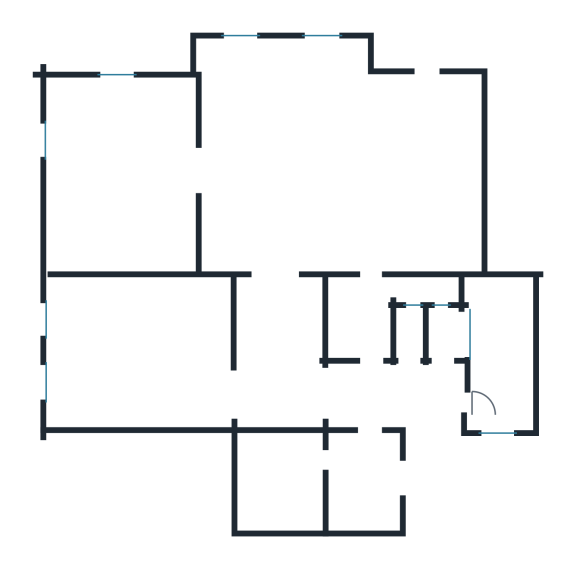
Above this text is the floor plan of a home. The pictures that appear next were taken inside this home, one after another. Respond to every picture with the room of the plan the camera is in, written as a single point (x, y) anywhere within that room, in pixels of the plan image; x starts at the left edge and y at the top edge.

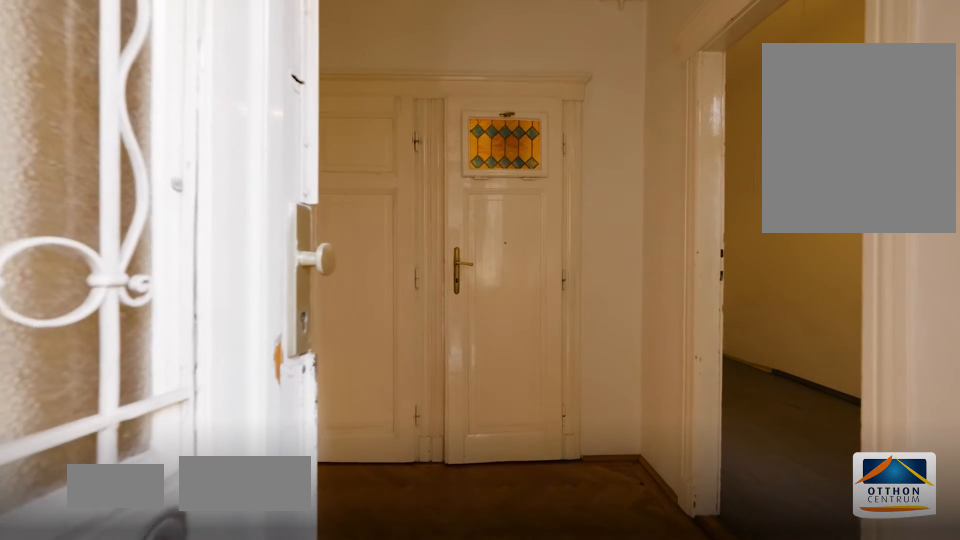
(362, 397)
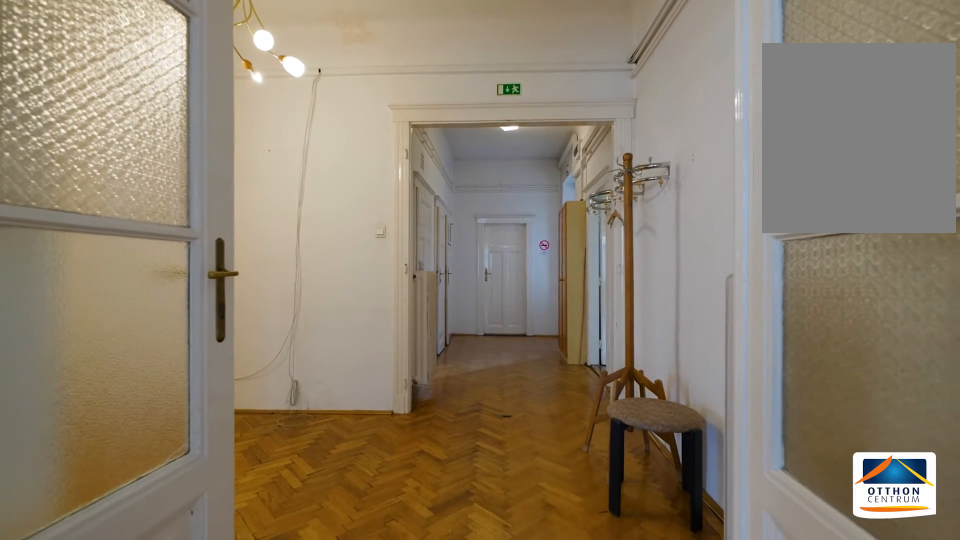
(362, 398)
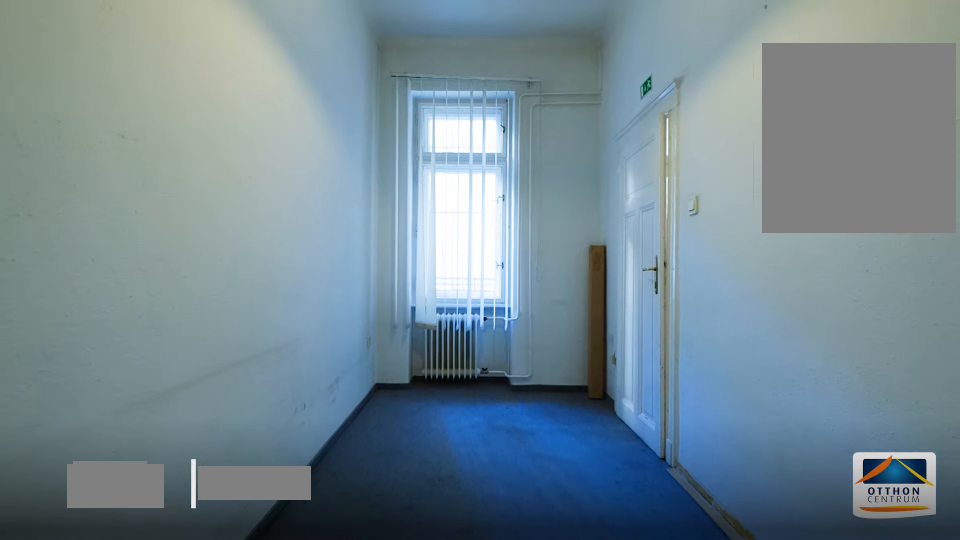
(496, 371)
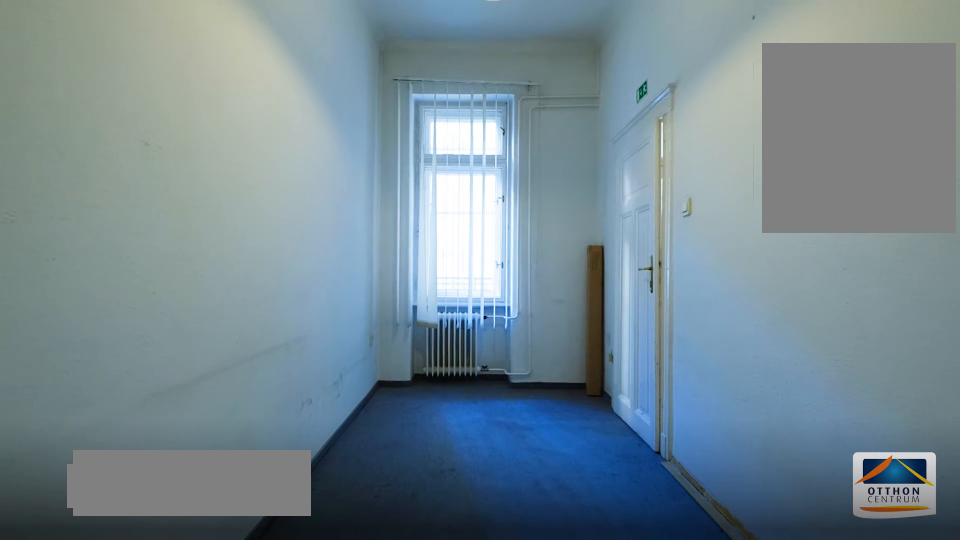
(496, 371)
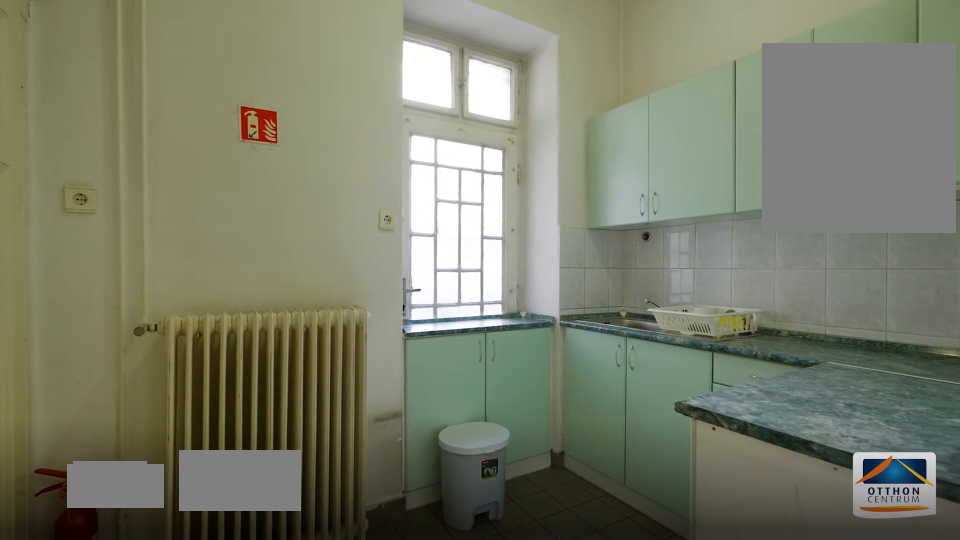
(363, 489)
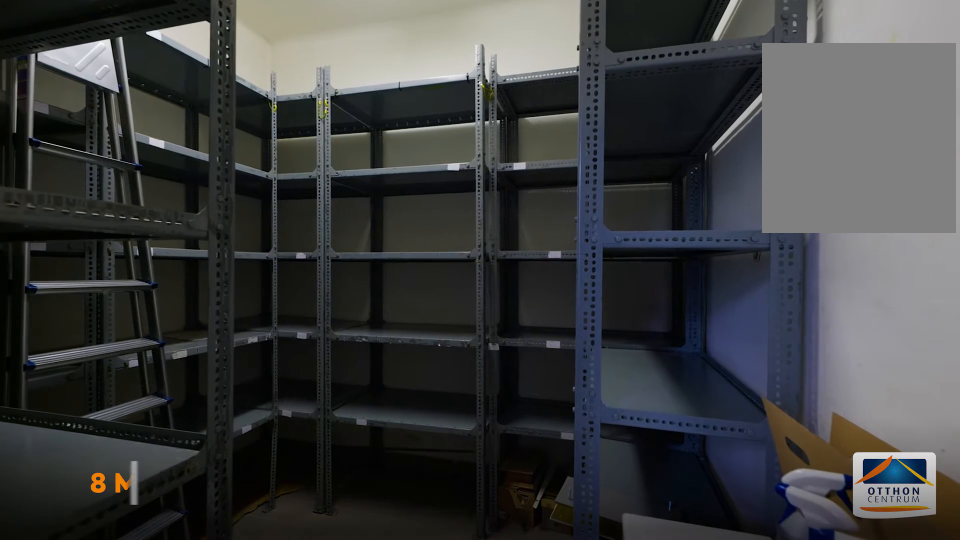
(294, 489)
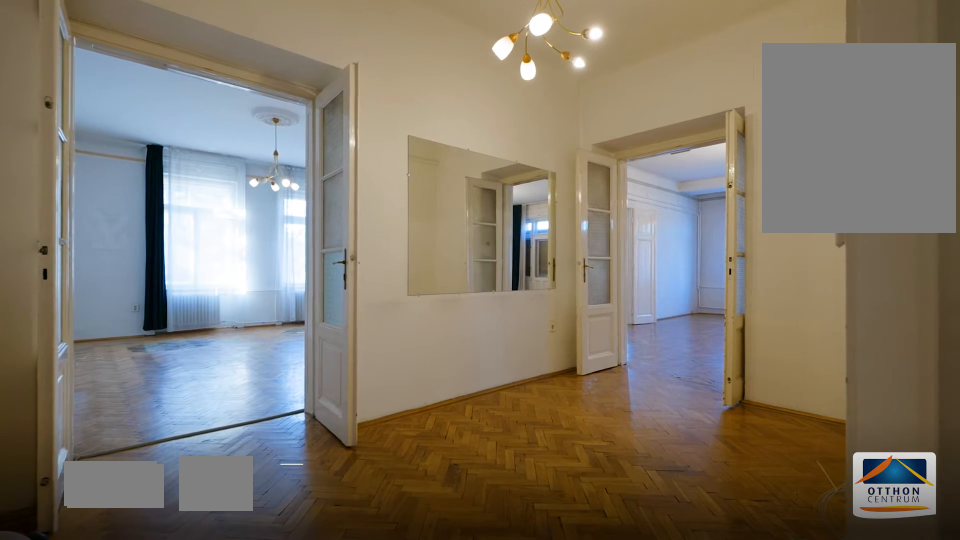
(280, 388)
